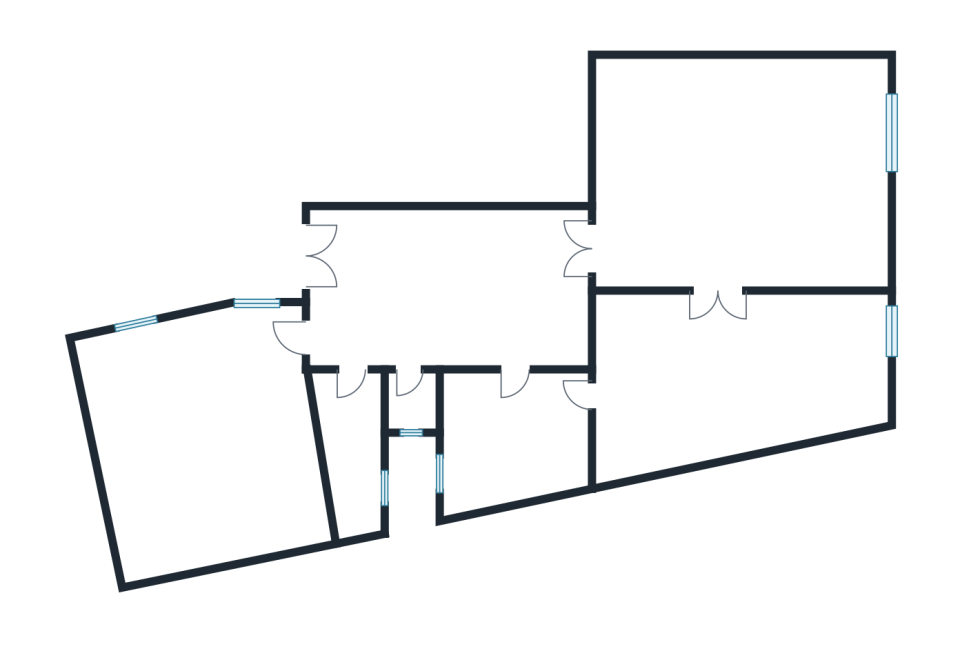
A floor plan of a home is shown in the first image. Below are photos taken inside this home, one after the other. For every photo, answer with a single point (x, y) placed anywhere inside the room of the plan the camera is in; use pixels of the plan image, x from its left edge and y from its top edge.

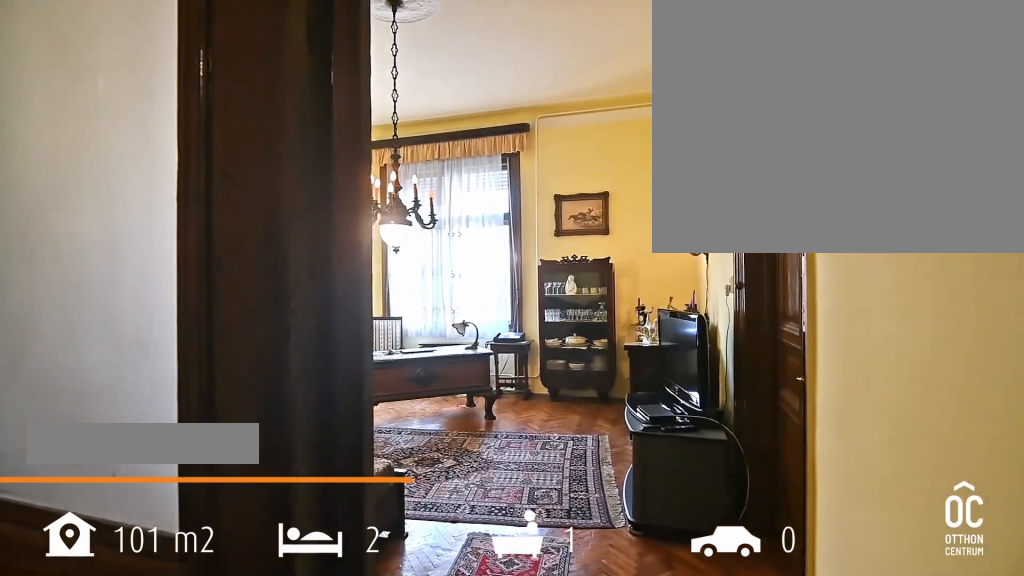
(741, 173)
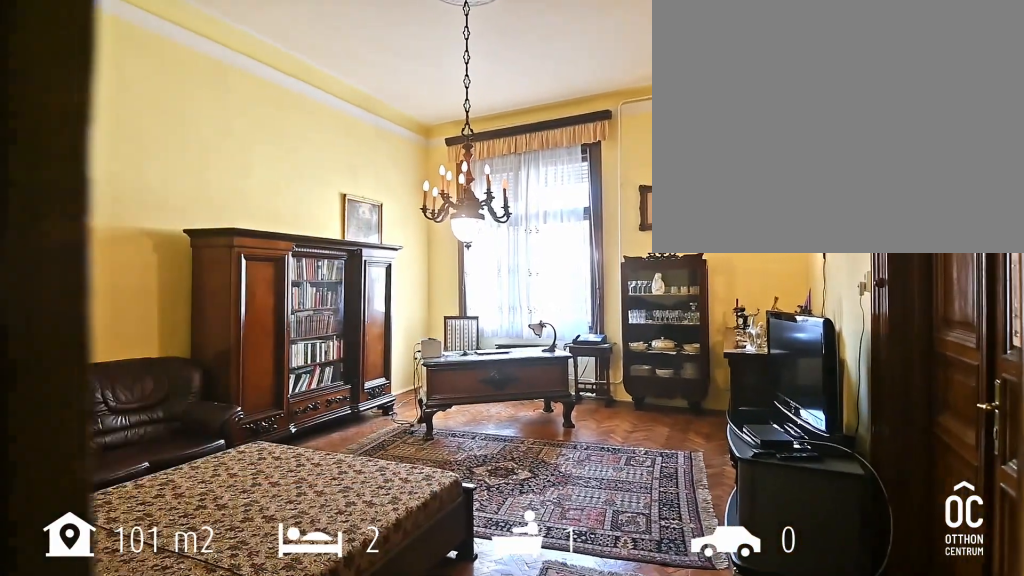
(741, 173)
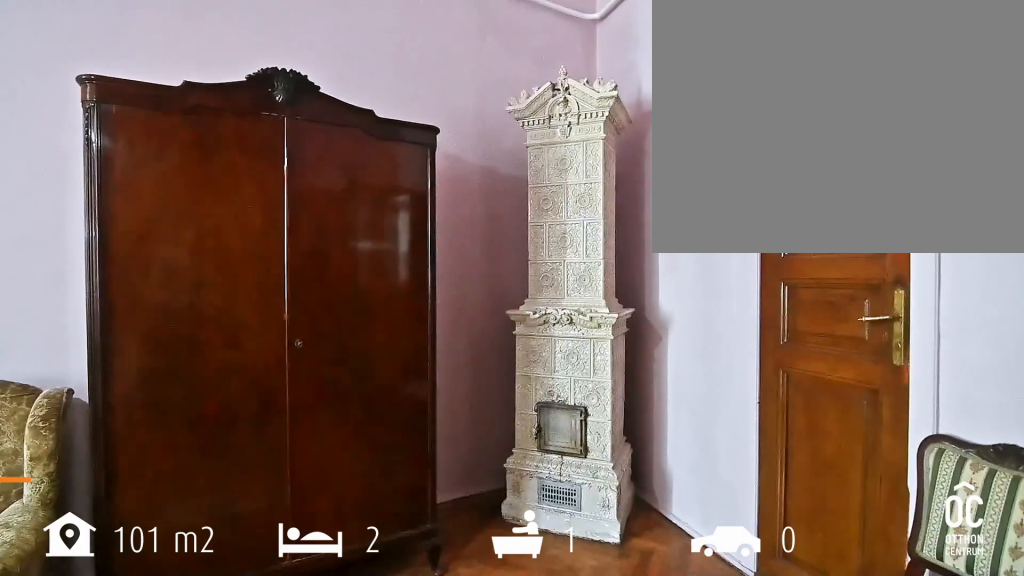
(733, 370)
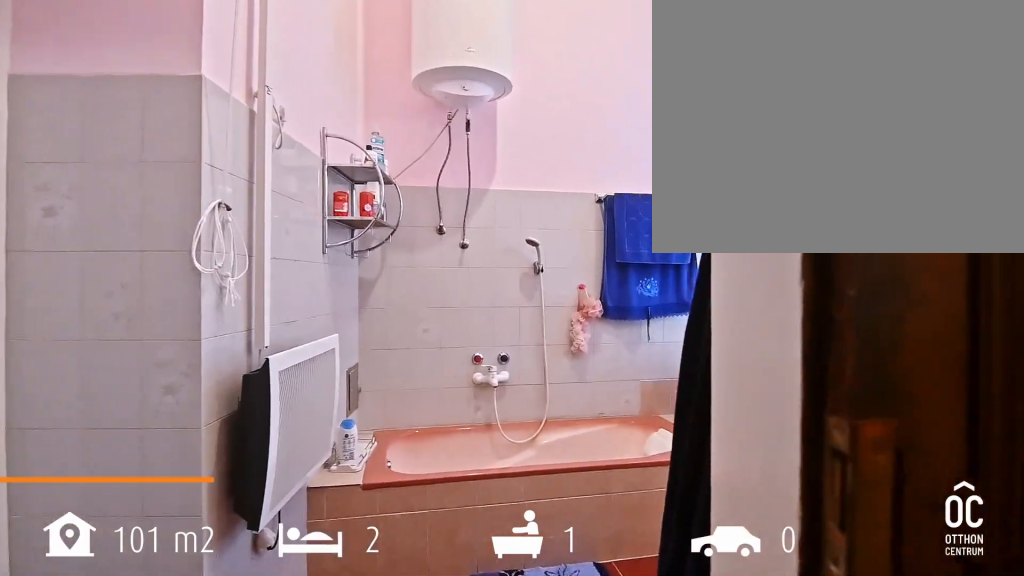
(506, 433)
